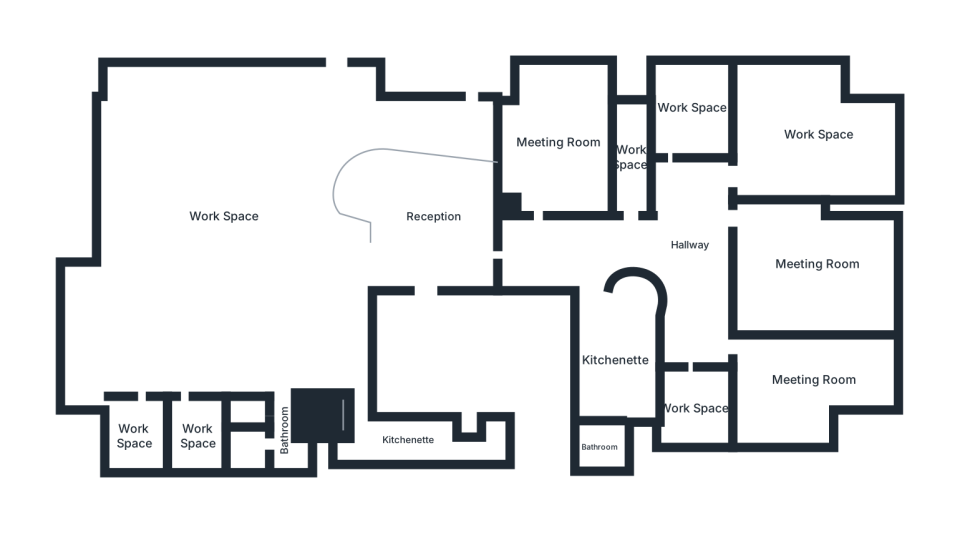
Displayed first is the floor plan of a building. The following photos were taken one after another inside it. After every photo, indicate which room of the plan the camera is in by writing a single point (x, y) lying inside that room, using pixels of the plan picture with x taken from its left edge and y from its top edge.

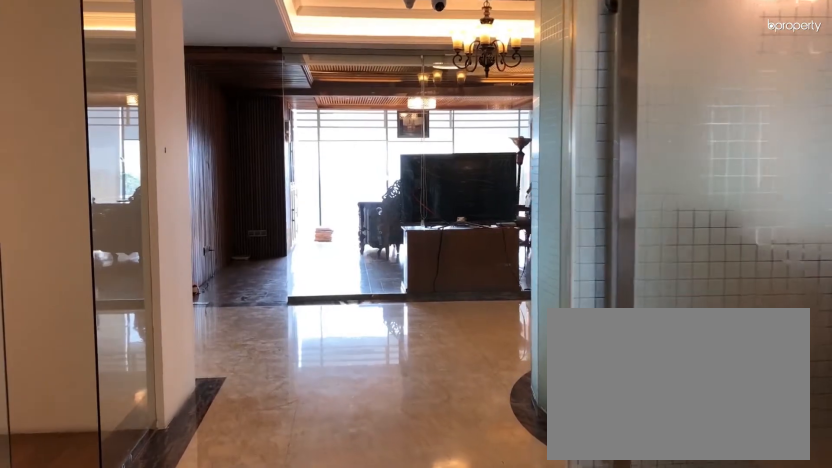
(539, 249)
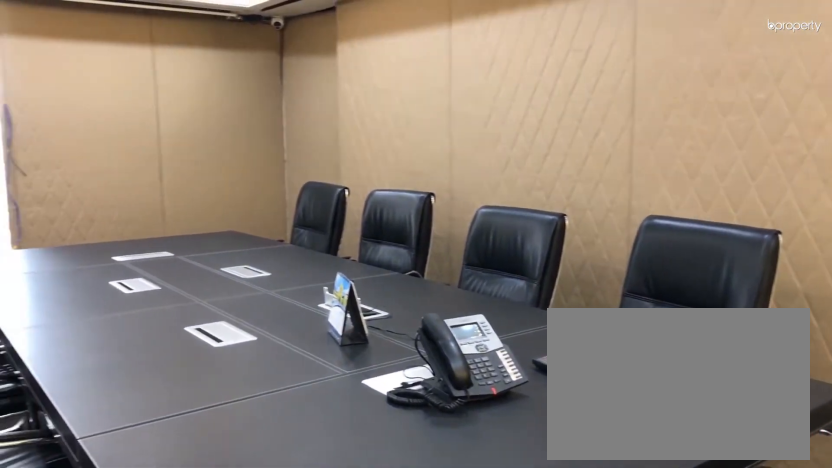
(561, 142)
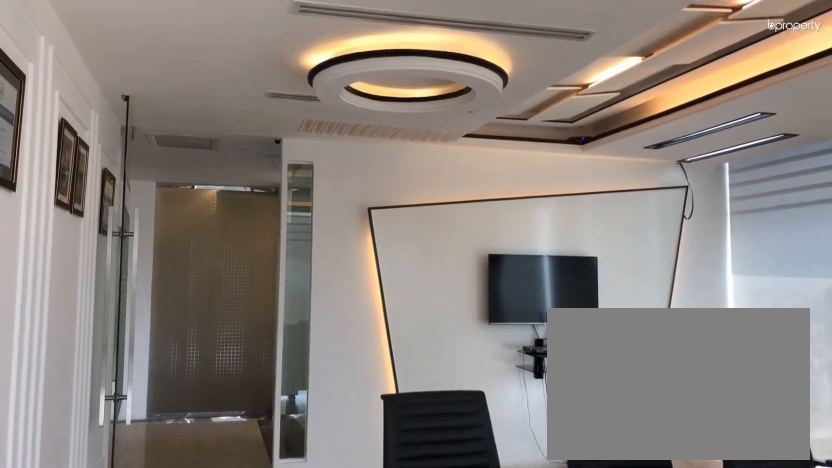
(820, 134)
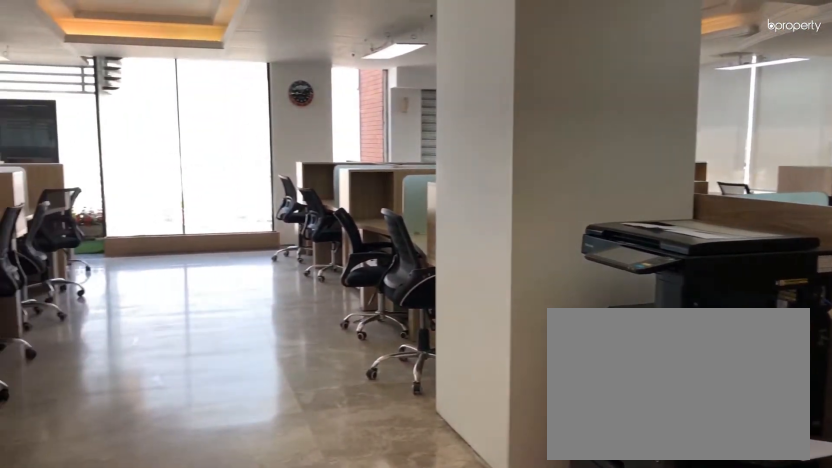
(223, 215)
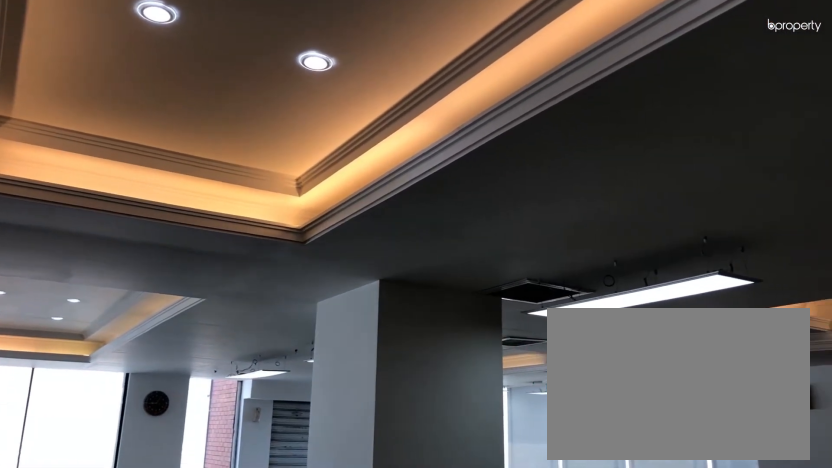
(224, 215)
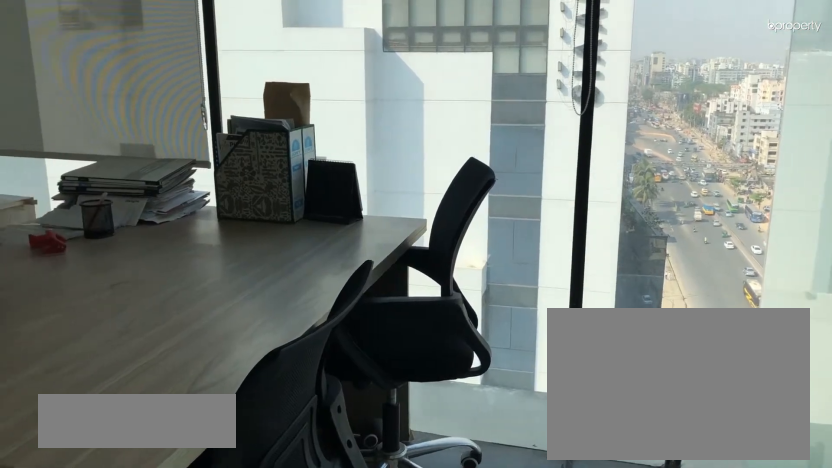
(196, 433)
